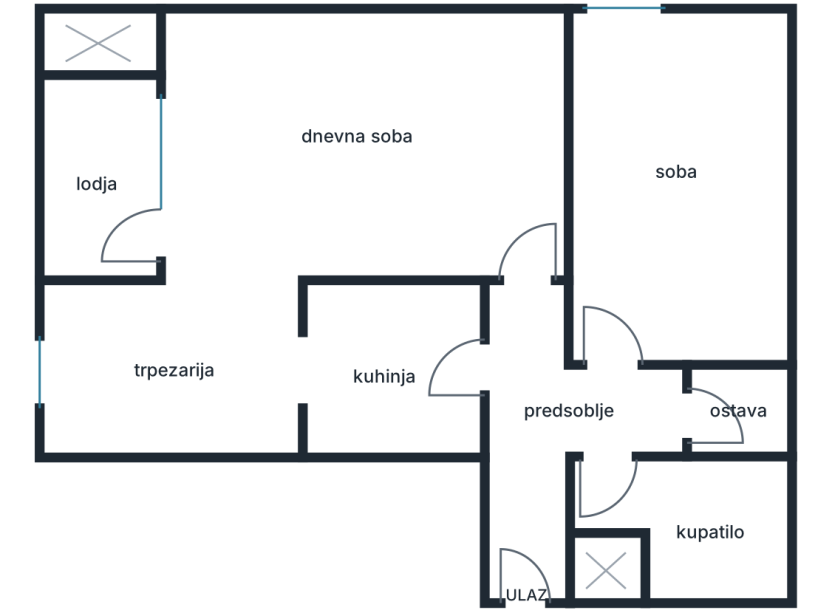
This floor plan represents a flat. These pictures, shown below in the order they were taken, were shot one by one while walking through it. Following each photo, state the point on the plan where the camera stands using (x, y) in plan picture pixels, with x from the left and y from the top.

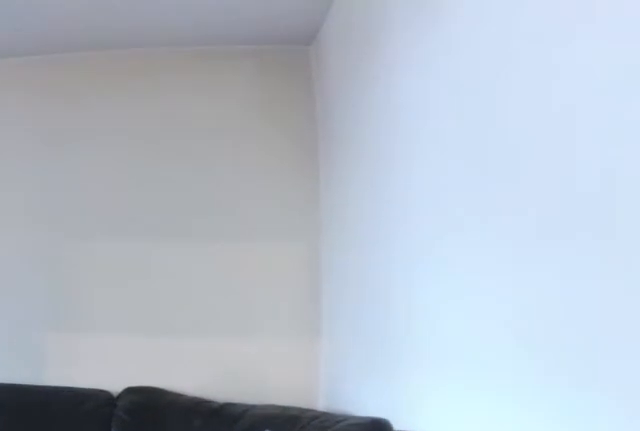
(535, 269)
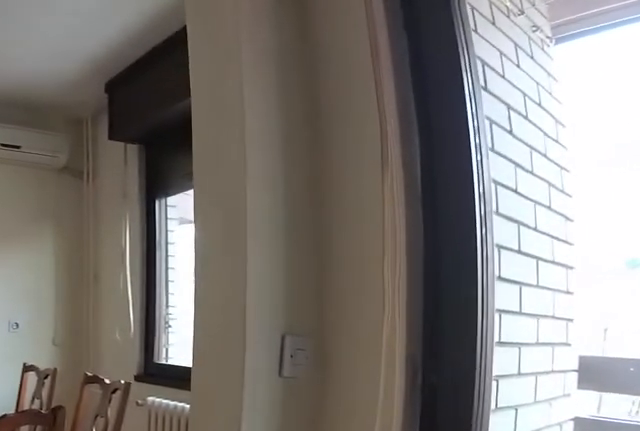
(203, 174)
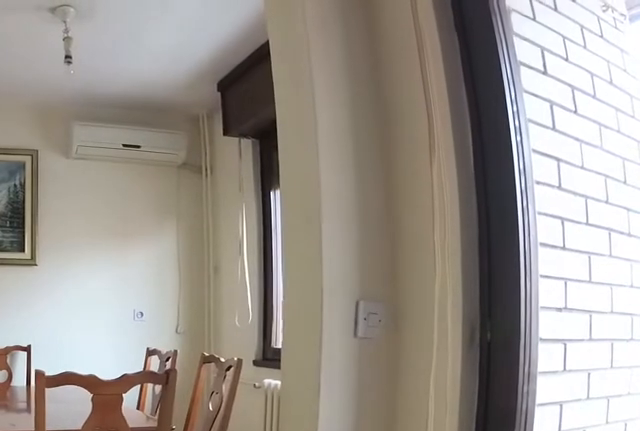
(202, 192)
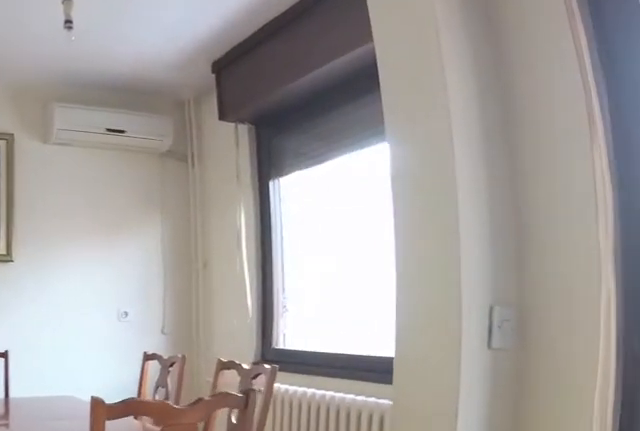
(202, 215)
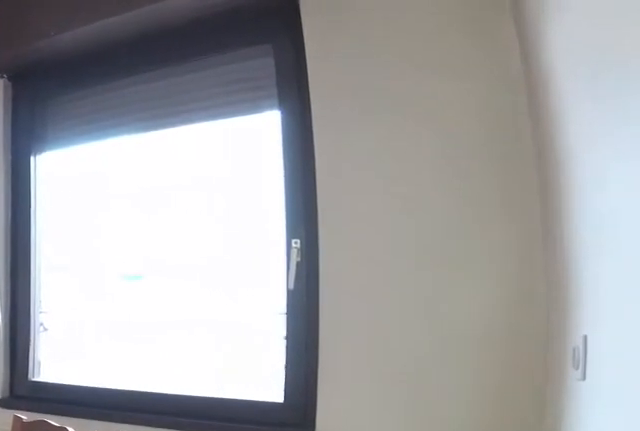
(201, 260)
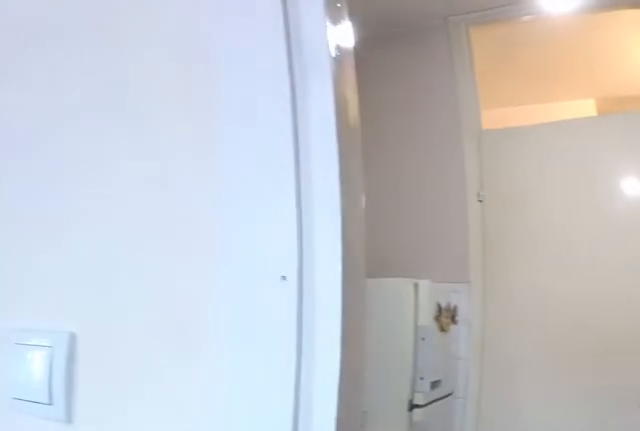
(260, 395)
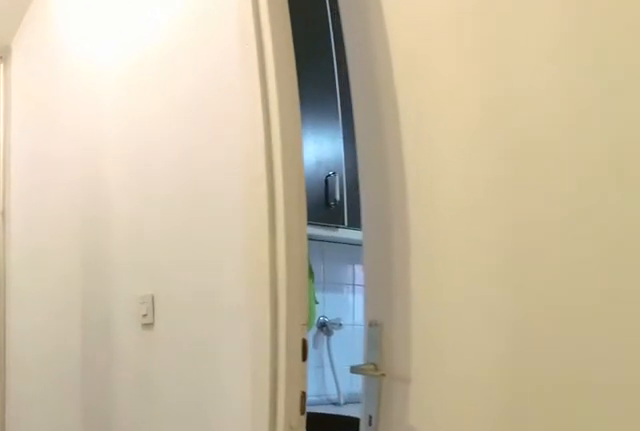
(513, 307)
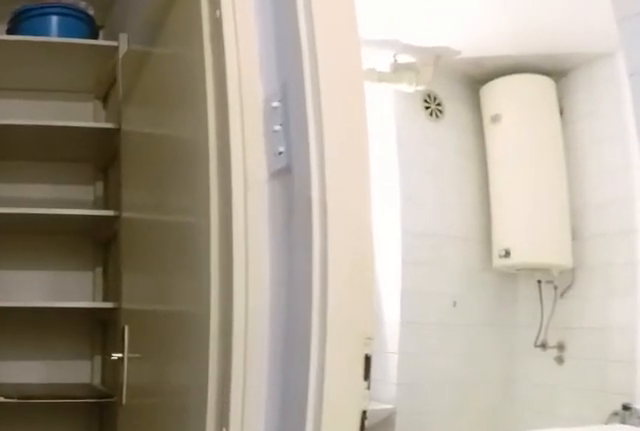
(525, 399)
